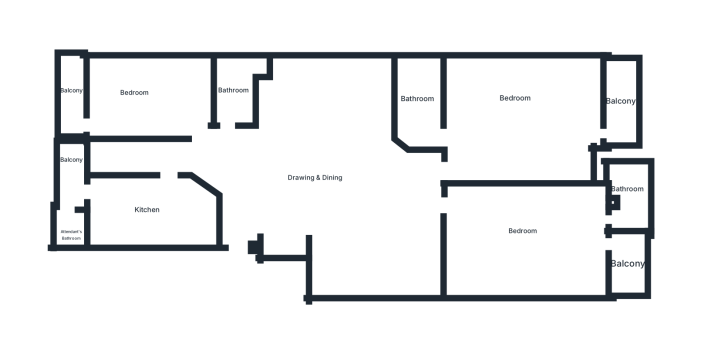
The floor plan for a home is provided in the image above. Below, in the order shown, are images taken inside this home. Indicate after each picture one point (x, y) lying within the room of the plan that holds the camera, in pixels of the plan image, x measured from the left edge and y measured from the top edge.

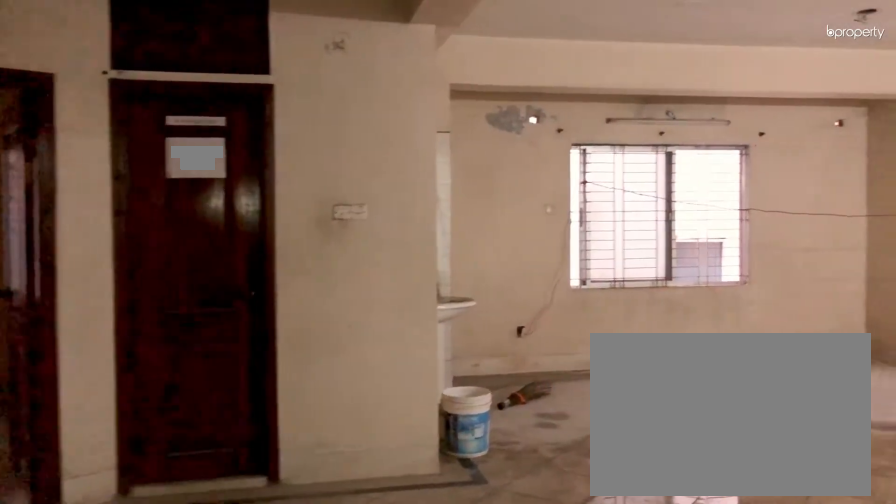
(237, 229)
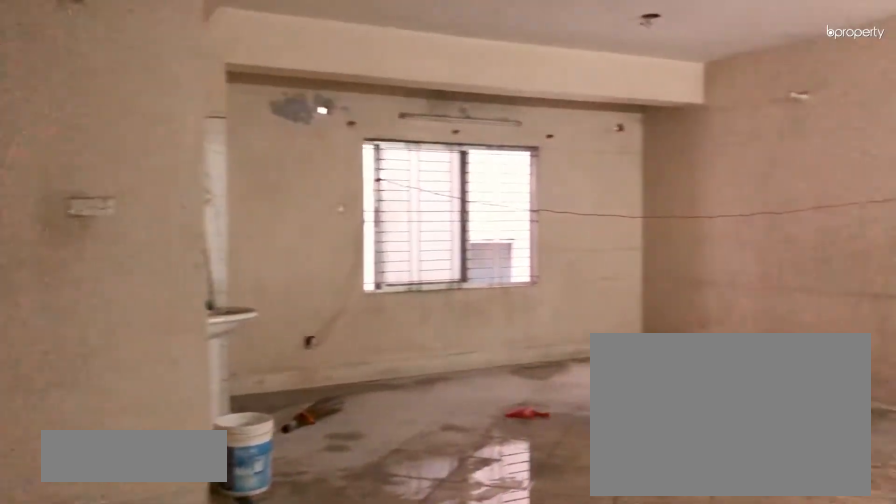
(237, 229)
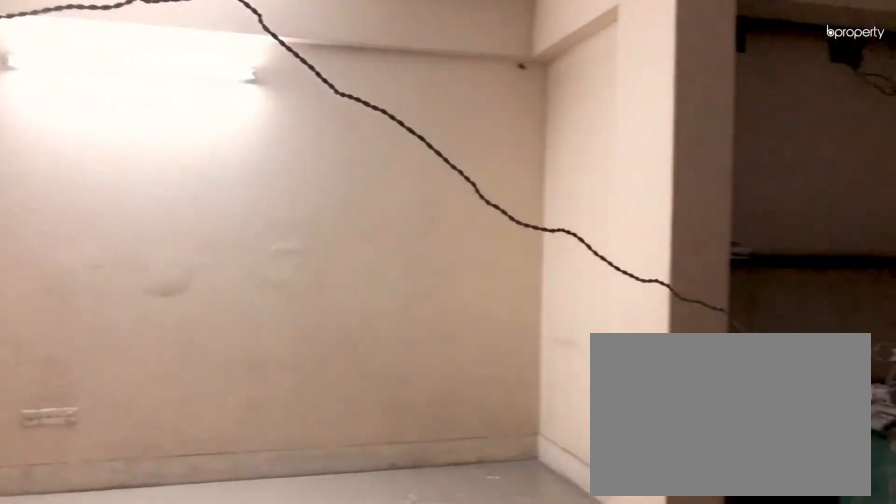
(336, 188)
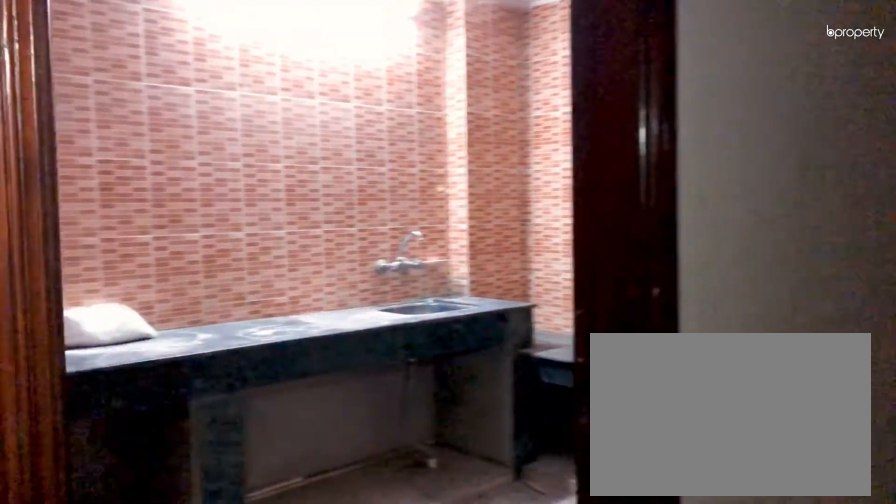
(166, 195)
